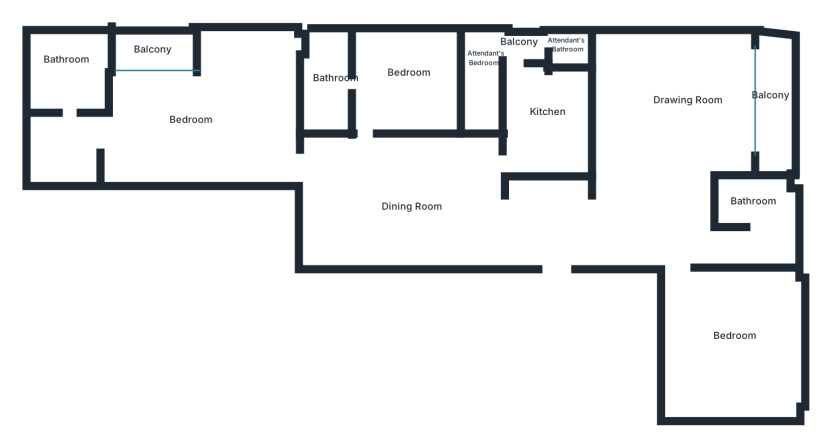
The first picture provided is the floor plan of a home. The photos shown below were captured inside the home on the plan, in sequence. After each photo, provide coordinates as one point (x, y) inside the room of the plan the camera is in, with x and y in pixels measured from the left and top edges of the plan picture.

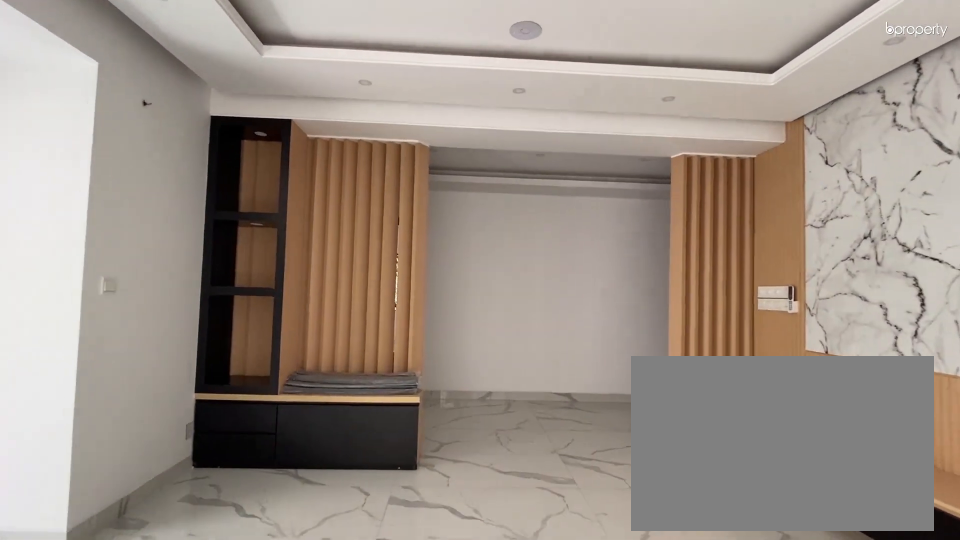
(687, 101)
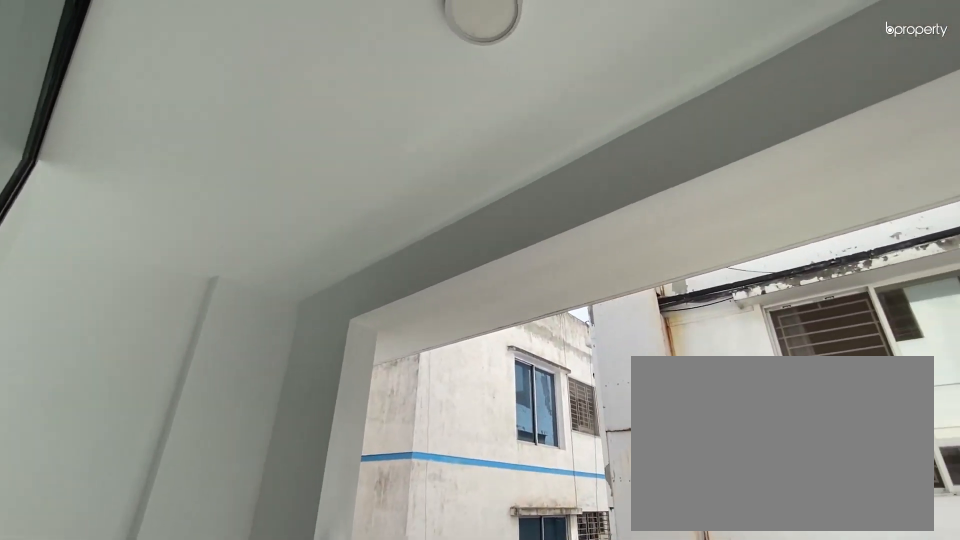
(769, 100)
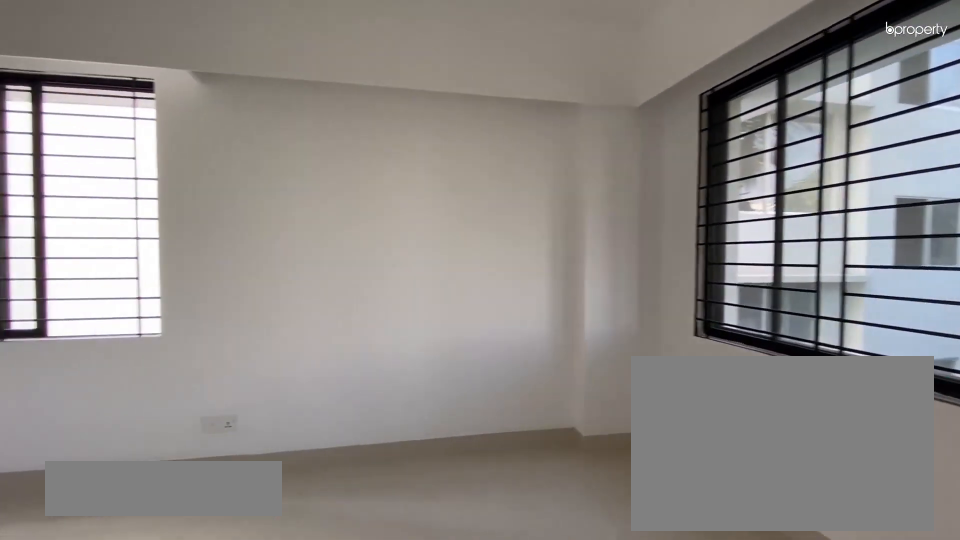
(729, 334)
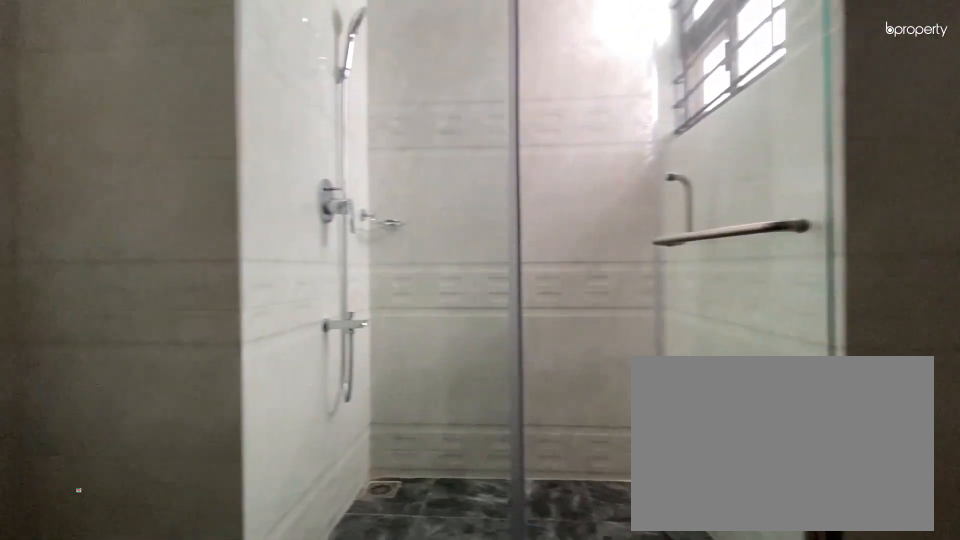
(763, 207)
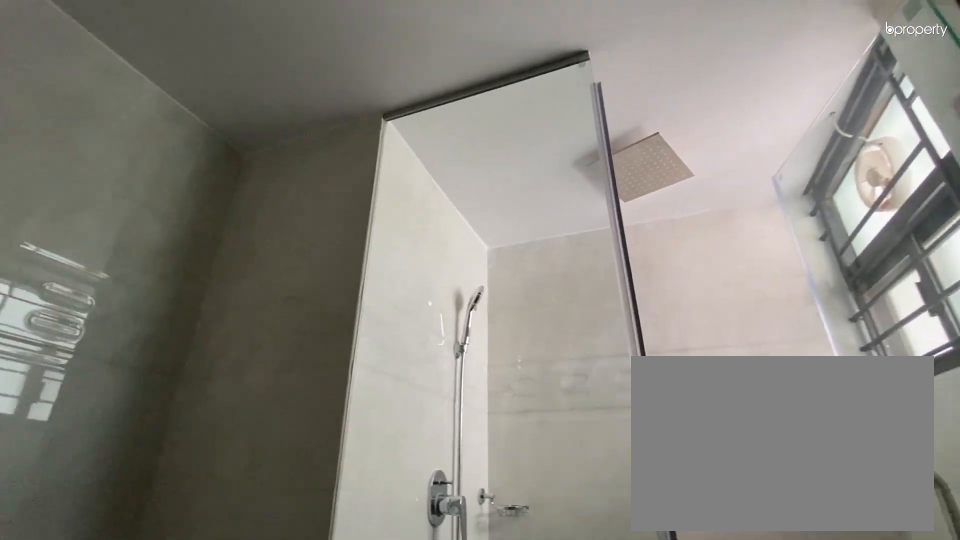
(763, 207)
